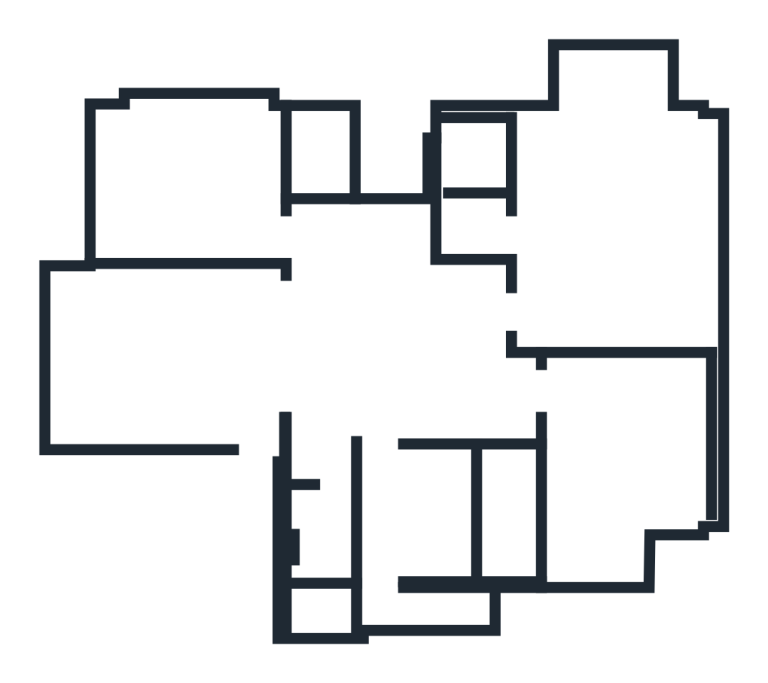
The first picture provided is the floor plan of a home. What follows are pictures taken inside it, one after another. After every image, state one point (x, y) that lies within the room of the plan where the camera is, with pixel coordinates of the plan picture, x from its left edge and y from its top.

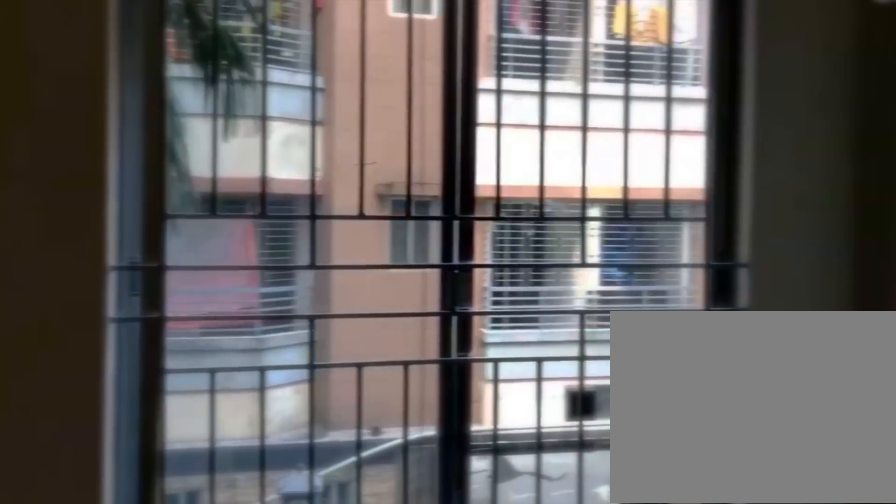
(190, 180)
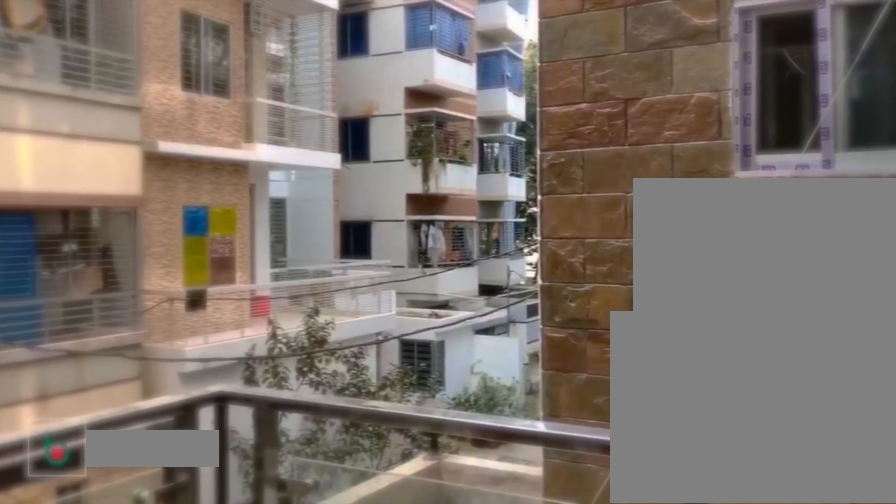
(318, 151)
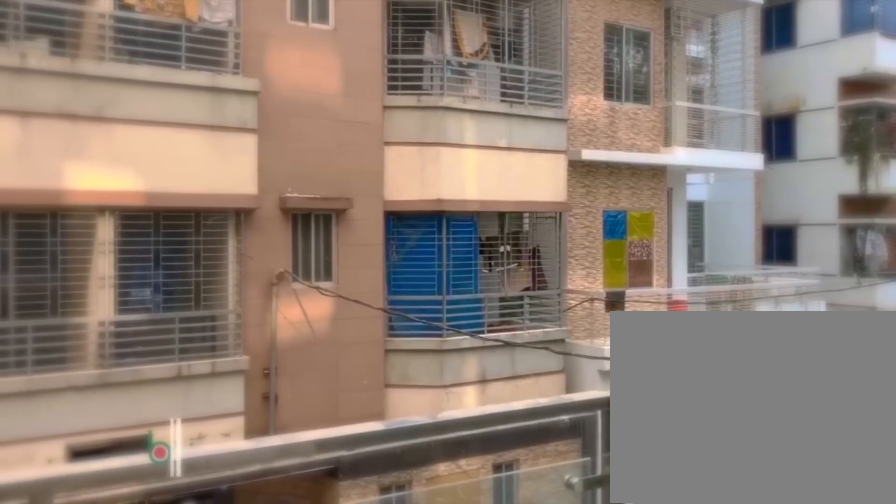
(318, 149)
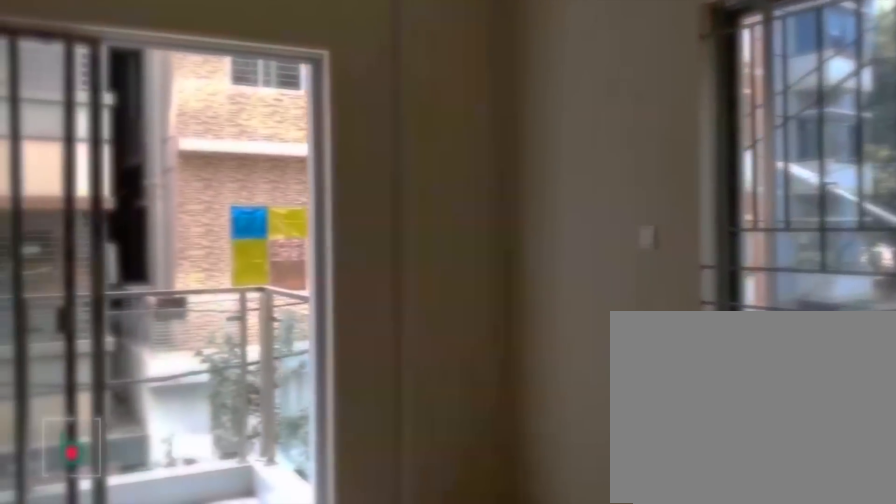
(615, 219)
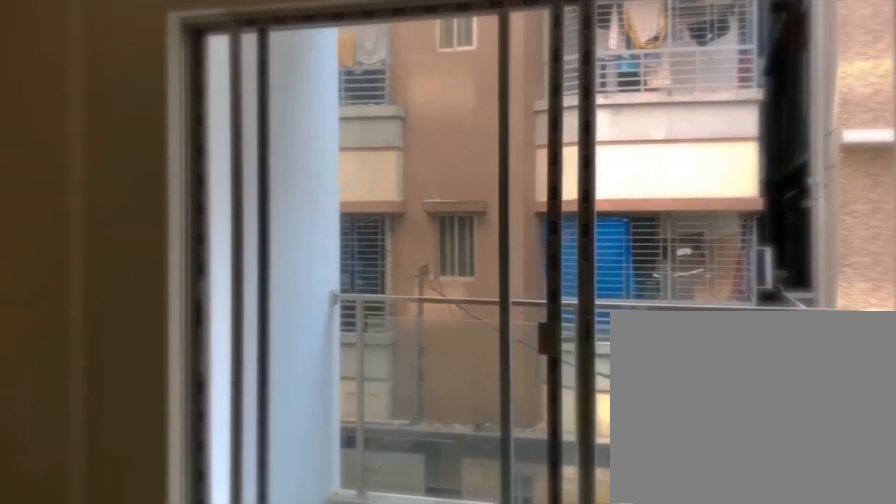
(615, 223)
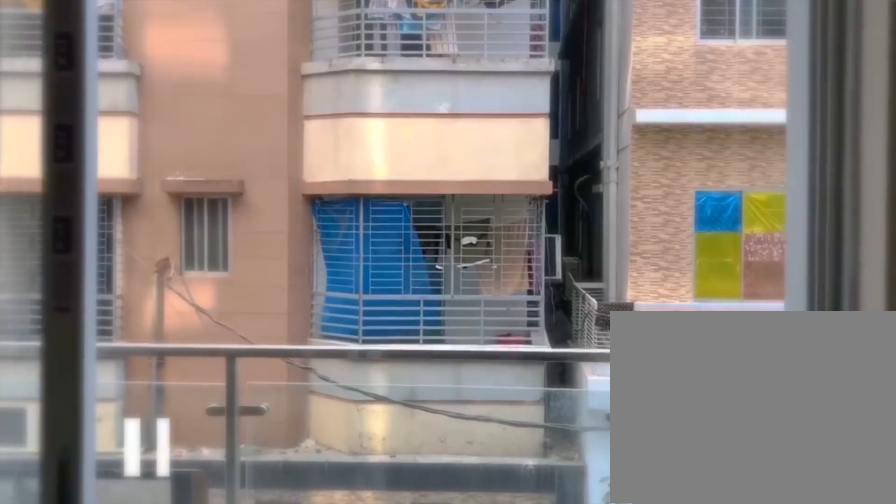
(610, 104)
